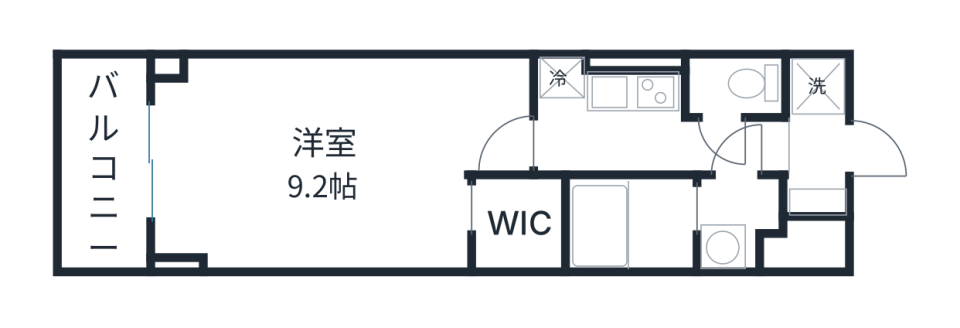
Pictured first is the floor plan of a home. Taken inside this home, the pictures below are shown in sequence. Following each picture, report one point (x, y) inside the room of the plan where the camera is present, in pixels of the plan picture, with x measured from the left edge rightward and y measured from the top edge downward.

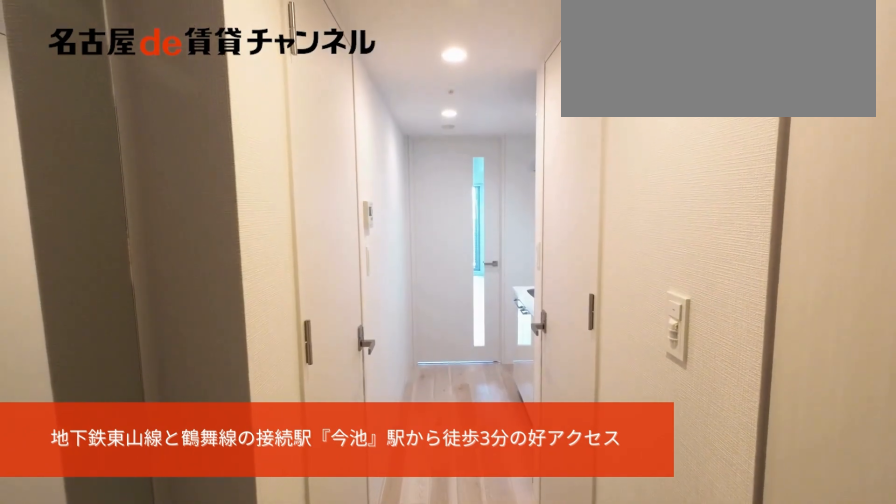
(817, 155)
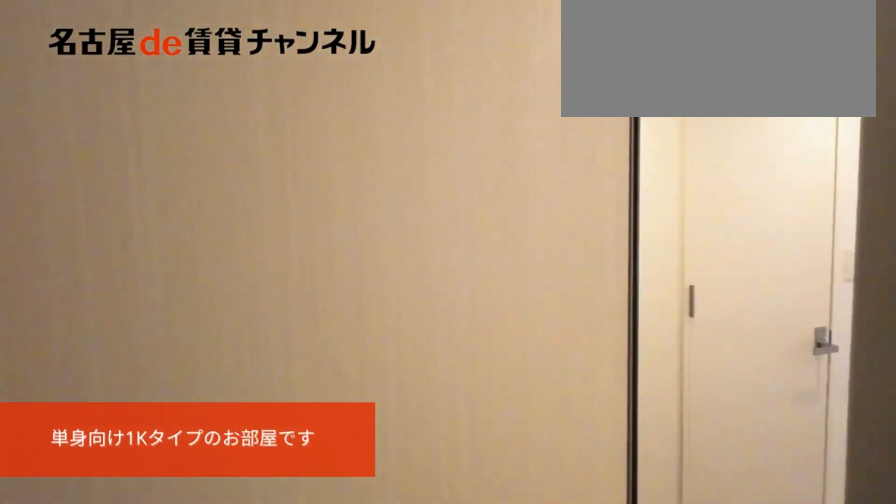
(817, 155)
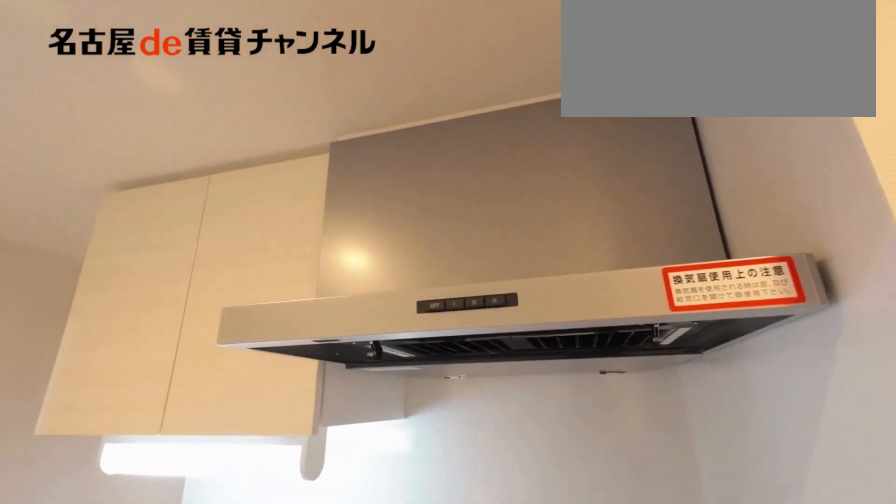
(631, 92)
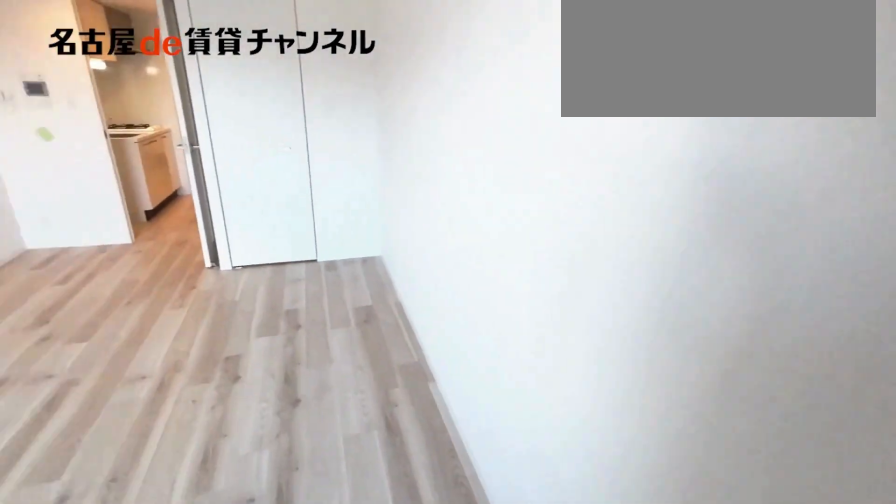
(331, 158)
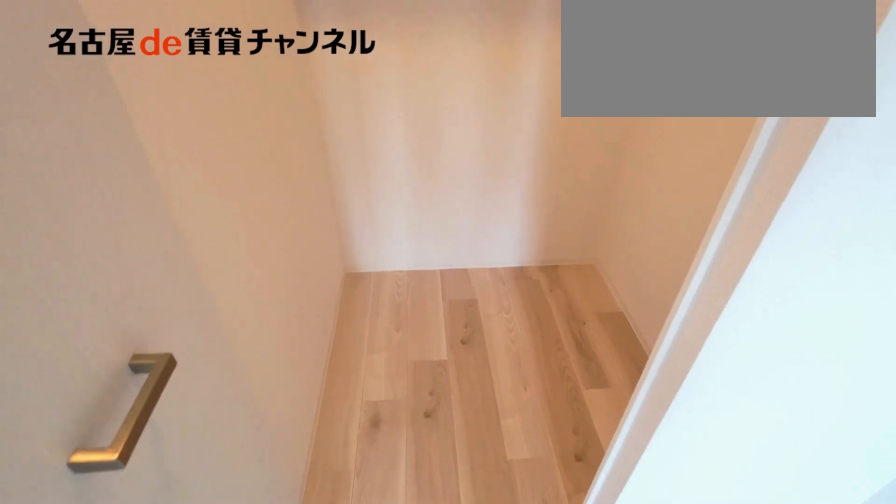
(518, 225)
